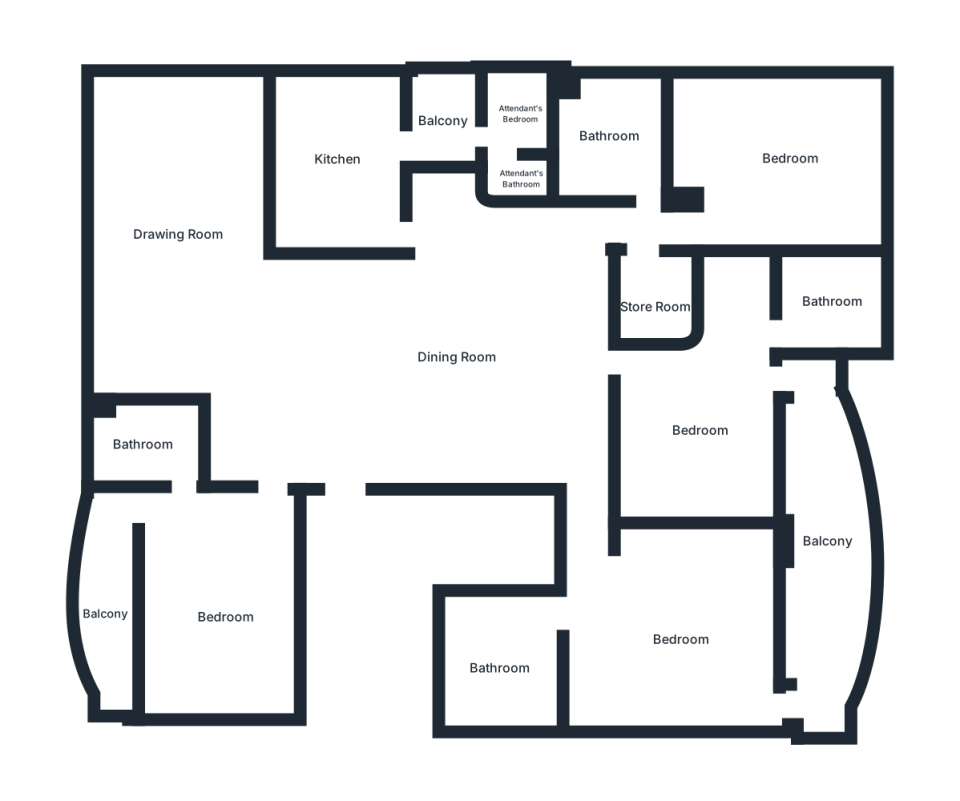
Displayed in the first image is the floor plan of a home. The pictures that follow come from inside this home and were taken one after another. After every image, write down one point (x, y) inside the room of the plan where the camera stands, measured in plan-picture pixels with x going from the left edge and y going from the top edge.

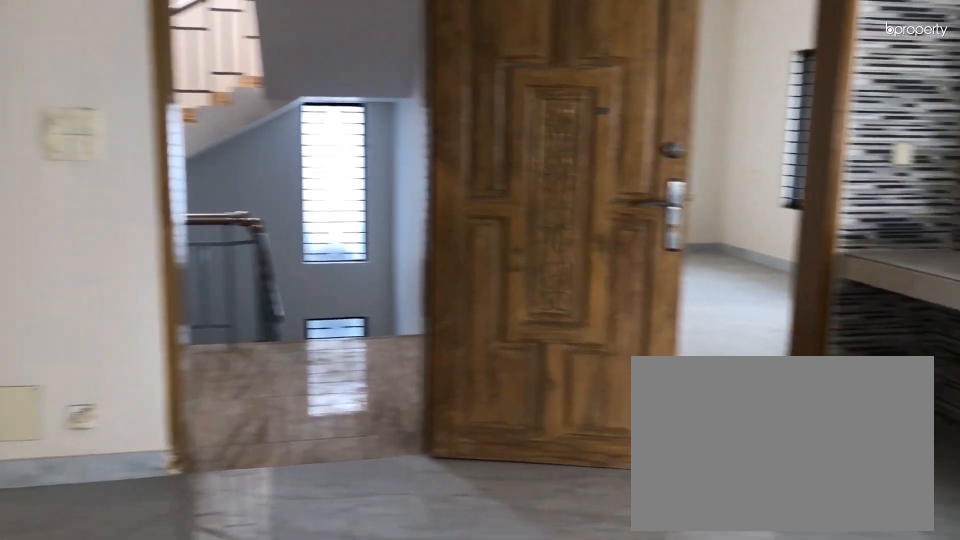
(458, 356)
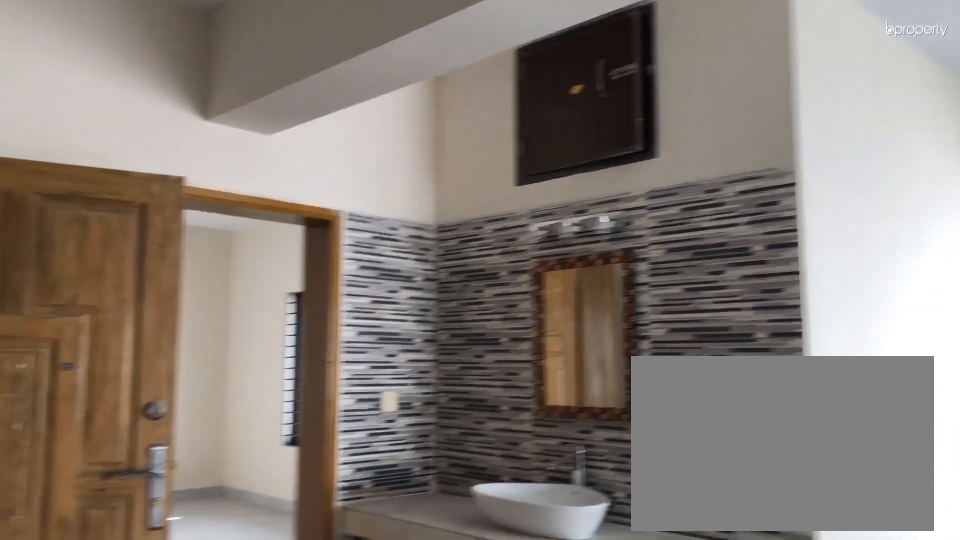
(458, 356)
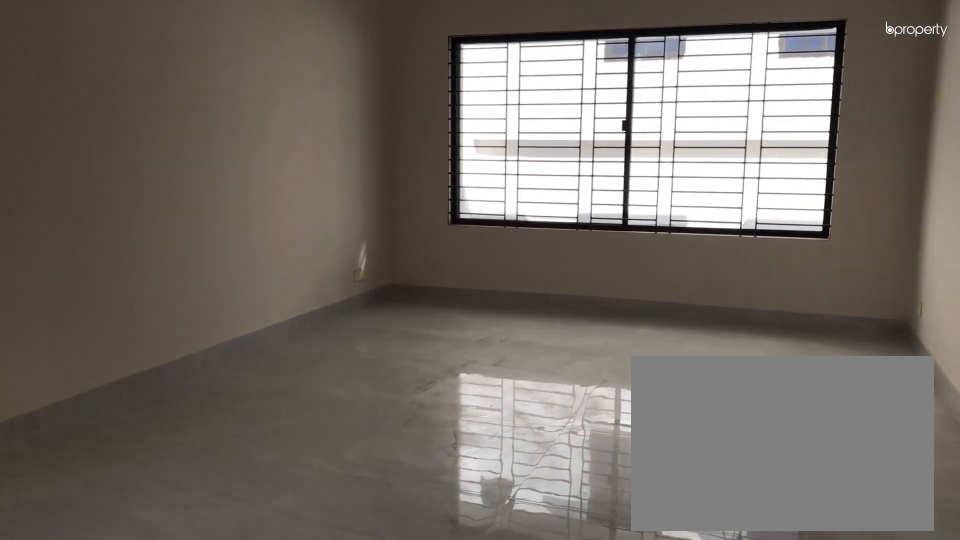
(174, 208)
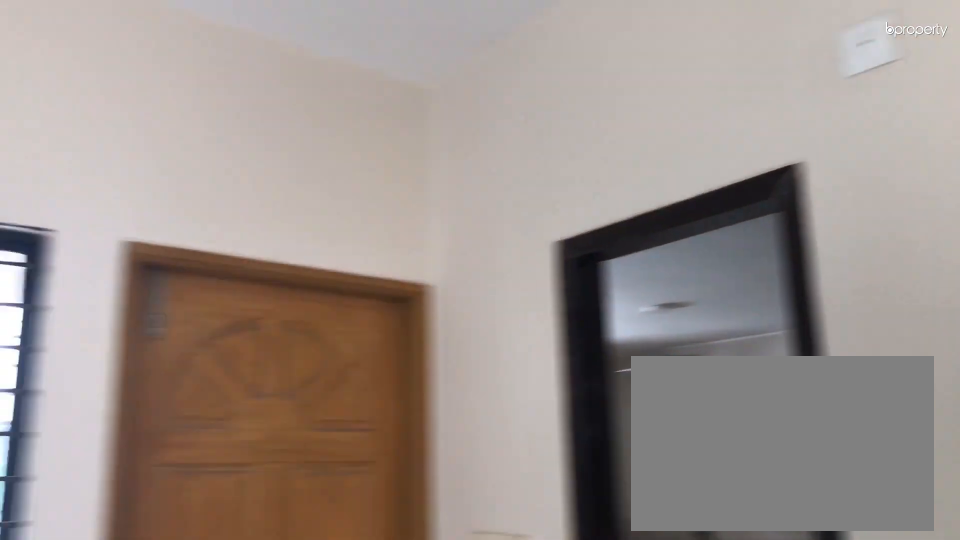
(218, 619)
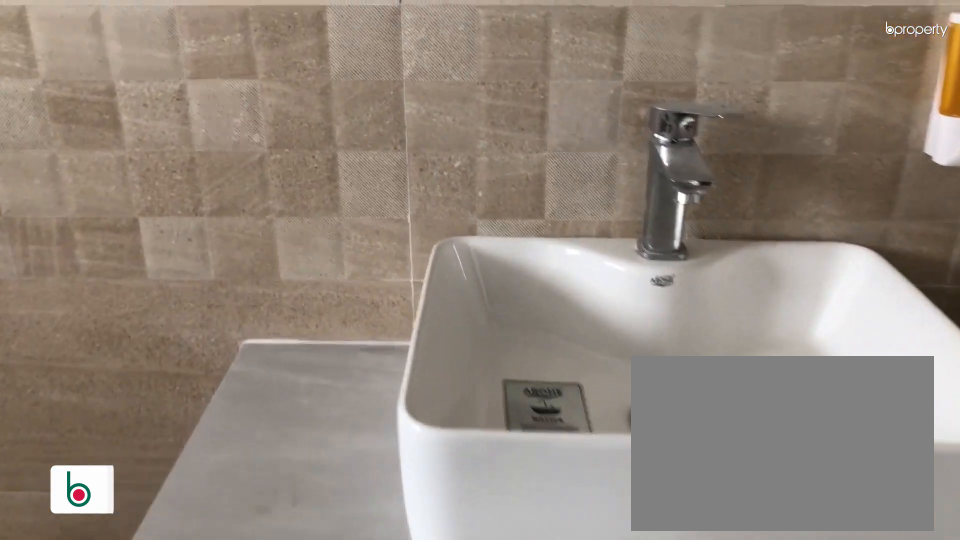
(146, 443)
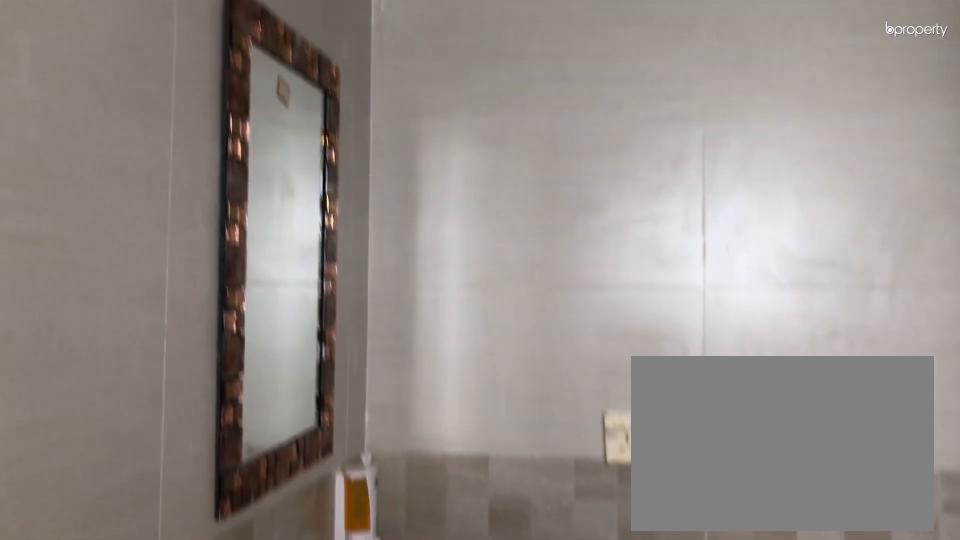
(146, 443)
